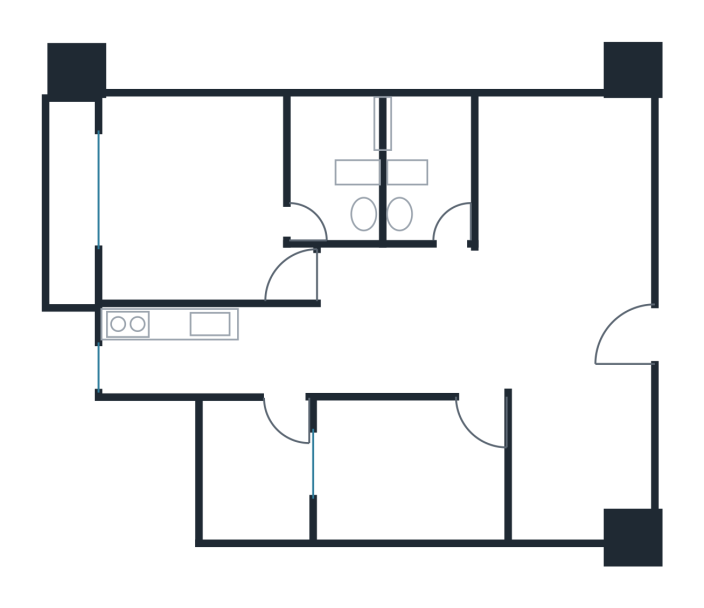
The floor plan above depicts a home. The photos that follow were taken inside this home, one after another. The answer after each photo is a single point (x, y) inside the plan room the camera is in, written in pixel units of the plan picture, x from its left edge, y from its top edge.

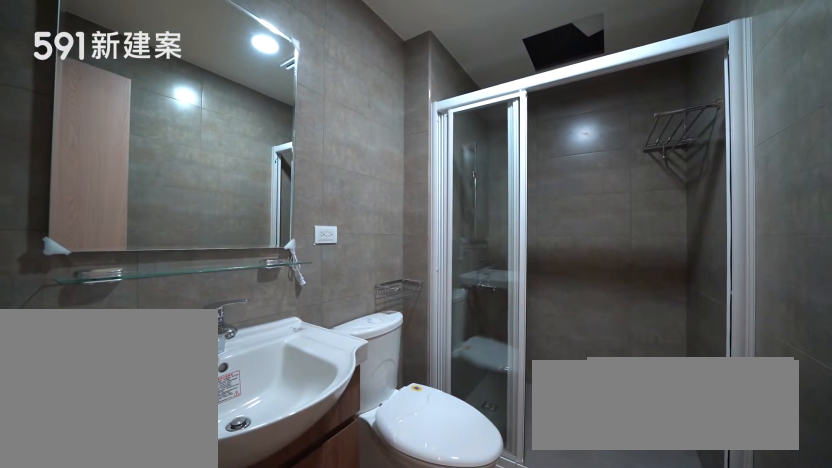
(424, 164)
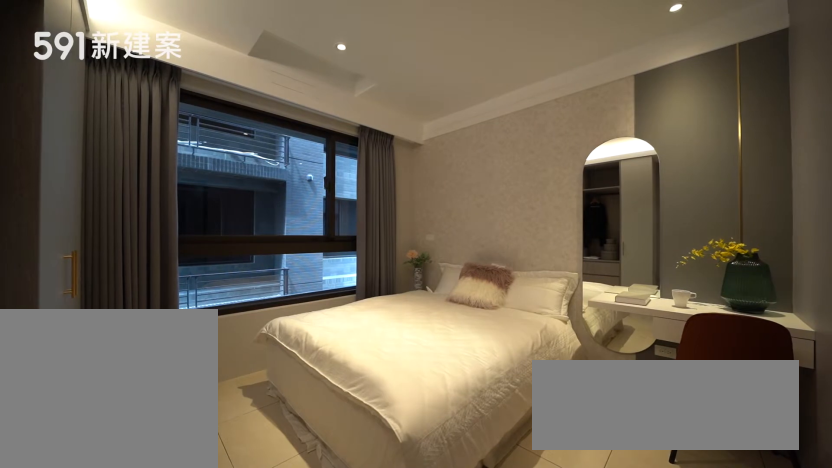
(197, 203)
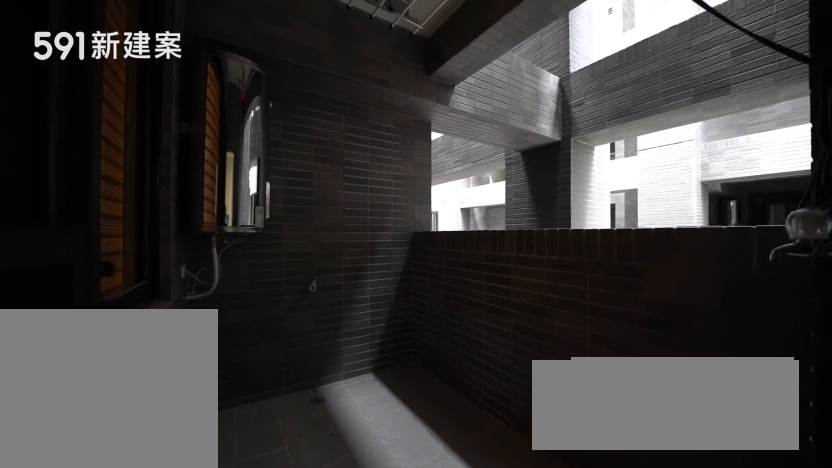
(254, 474)
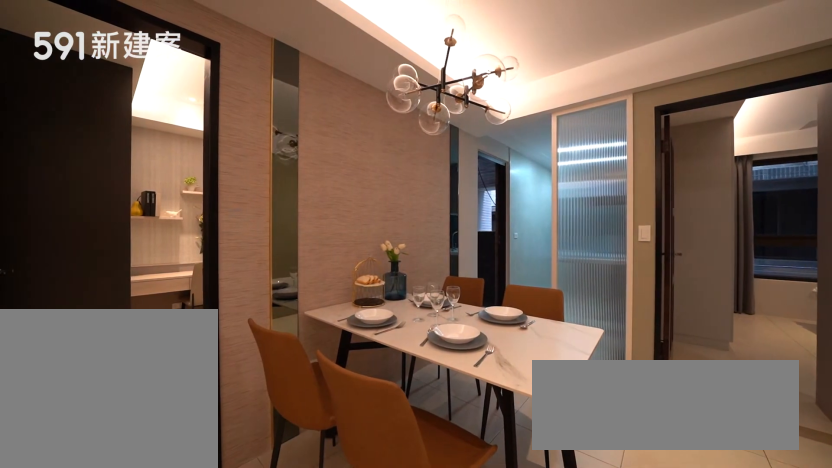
(394, 342)
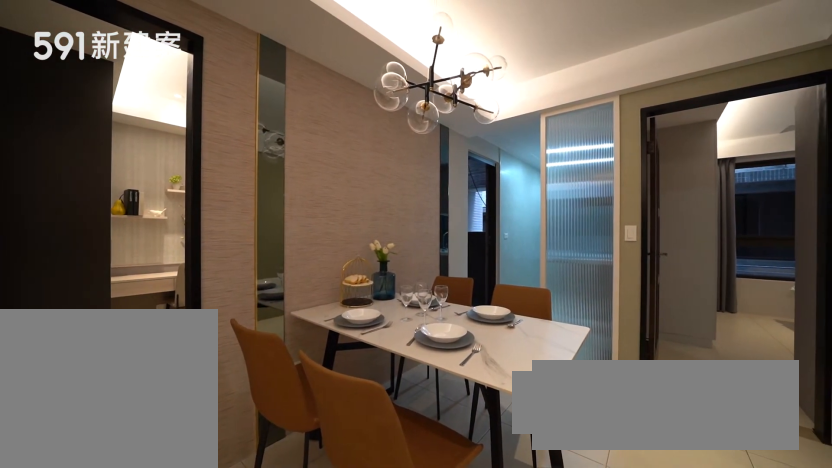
(394, 342)
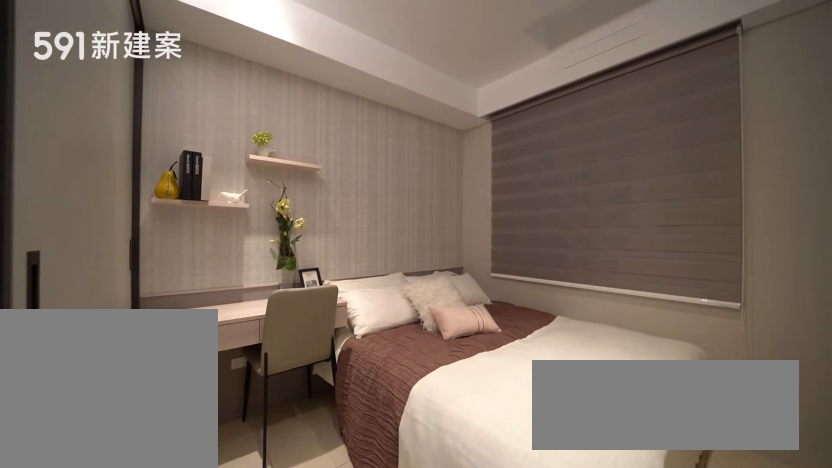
(407, 468)
